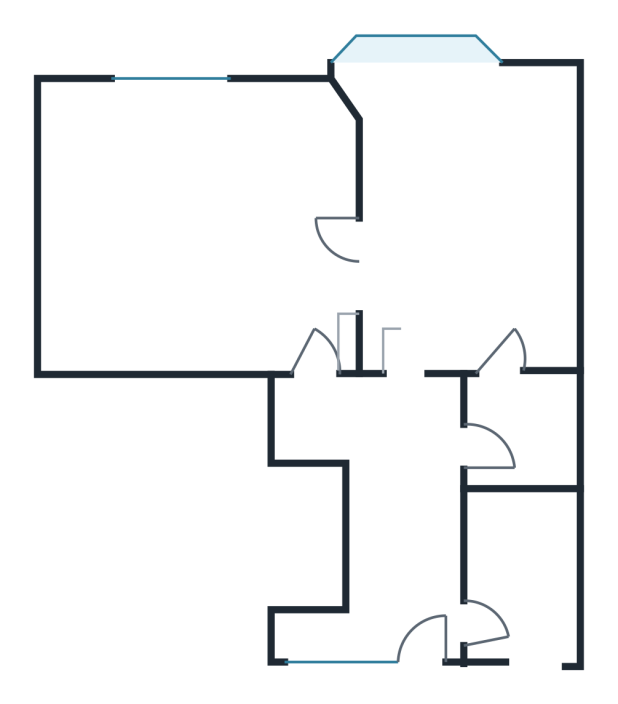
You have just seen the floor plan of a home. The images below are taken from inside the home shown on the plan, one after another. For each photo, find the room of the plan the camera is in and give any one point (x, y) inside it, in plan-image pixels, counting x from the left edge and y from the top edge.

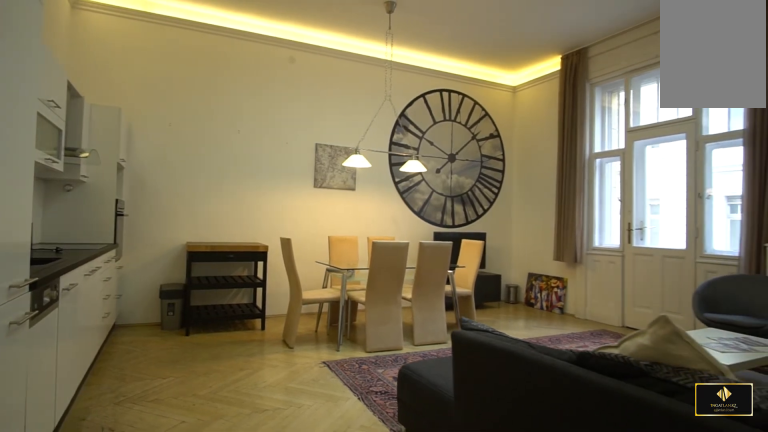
(198, 270)
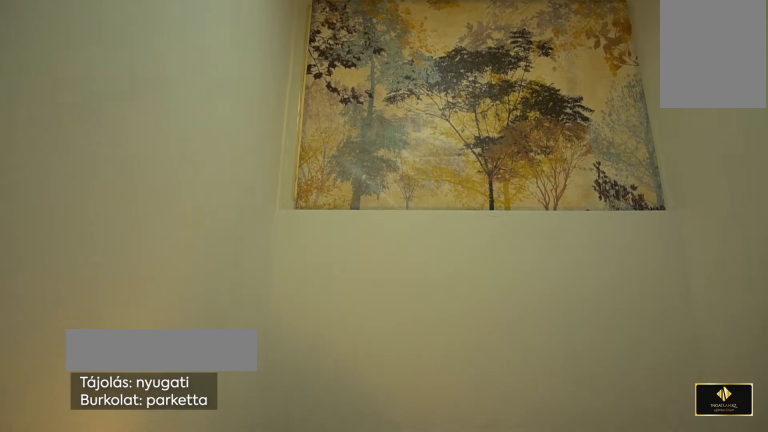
(530, 559)
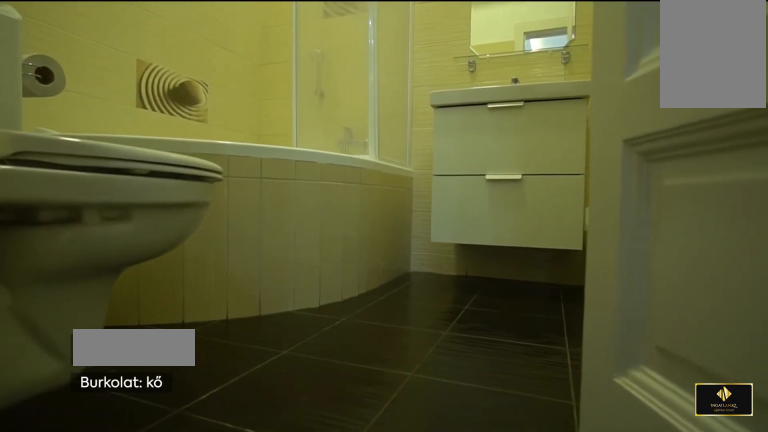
(531, 426)
